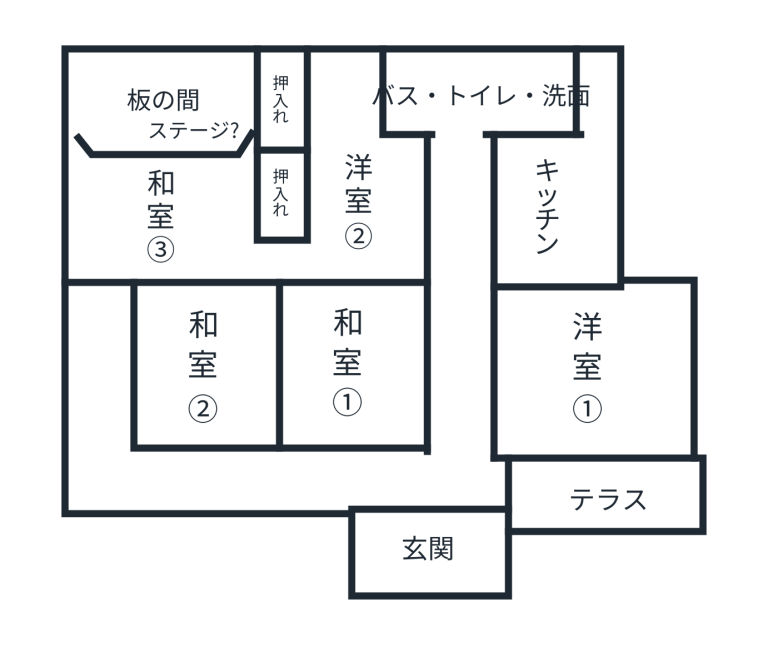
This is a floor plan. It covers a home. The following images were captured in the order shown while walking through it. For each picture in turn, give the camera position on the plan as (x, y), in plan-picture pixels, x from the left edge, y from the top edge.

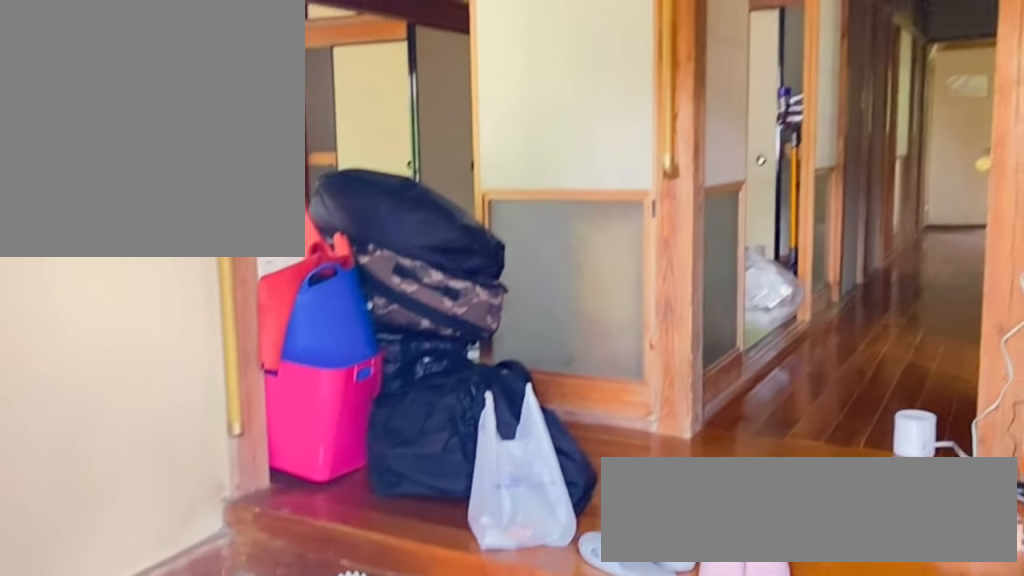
(452, 537)
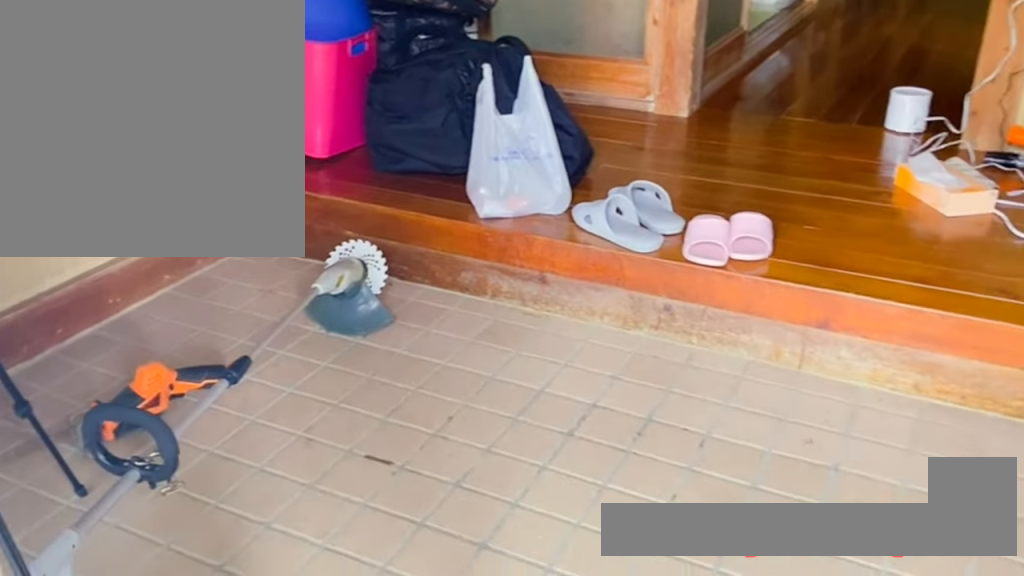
(447, 531)
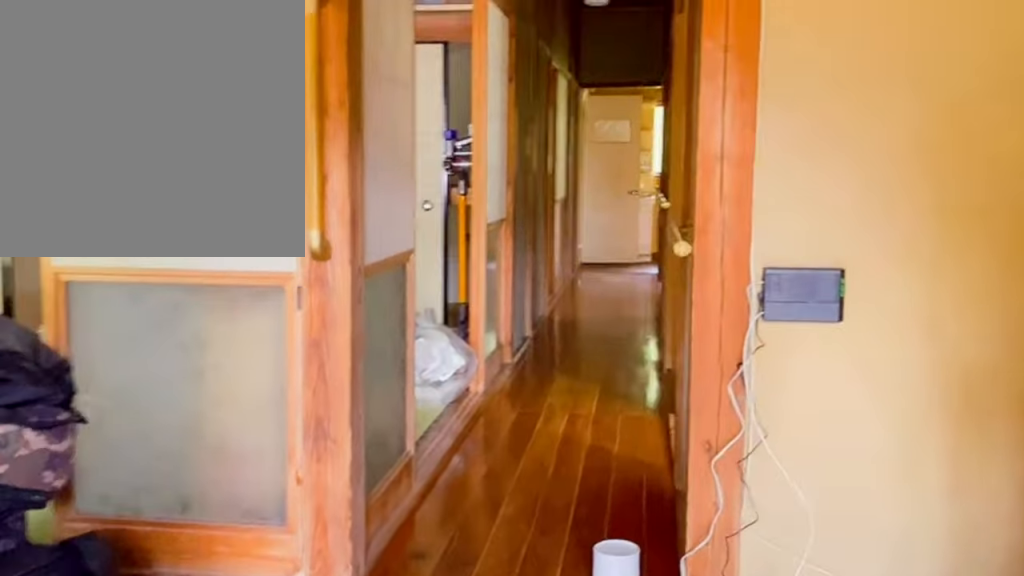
(439, 515)
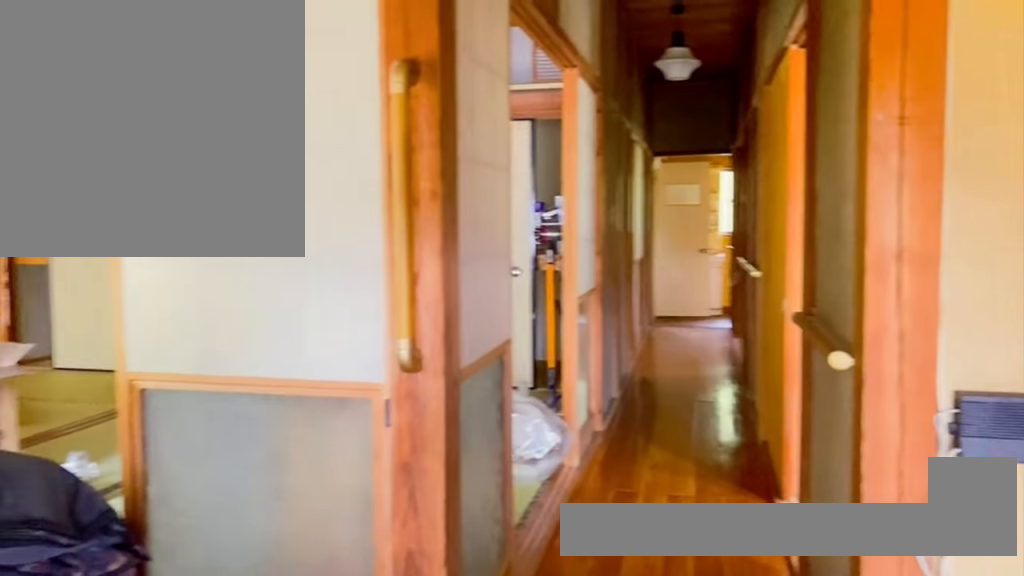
(438, 476)
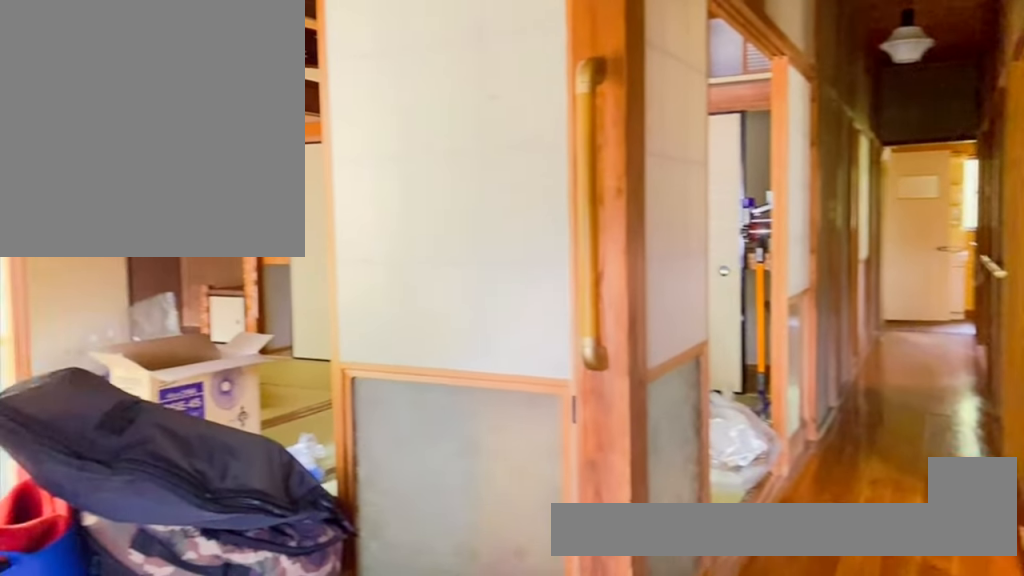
(436, 471)
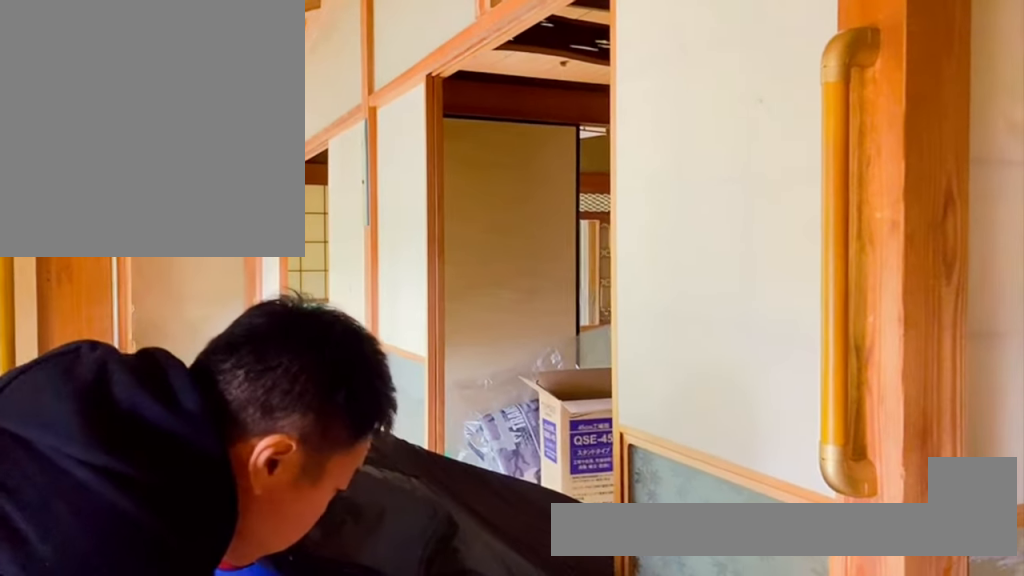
(436, 446)
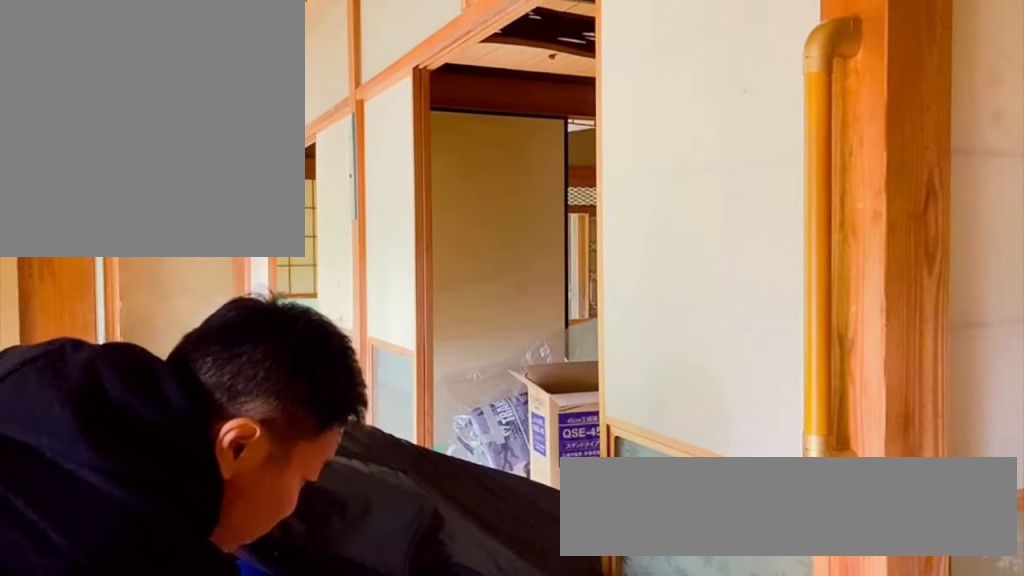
(436, 442)
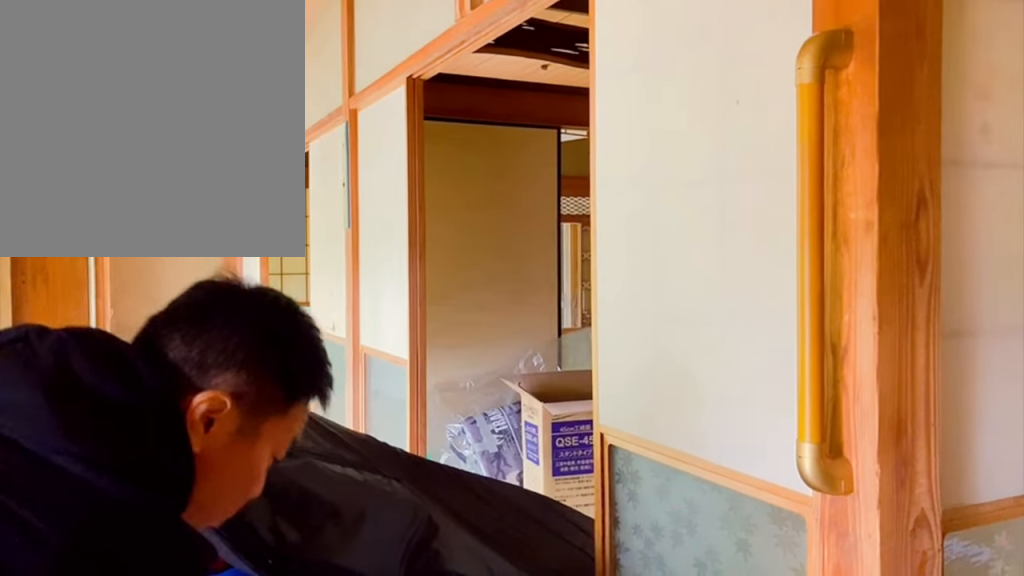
(438, 440)
